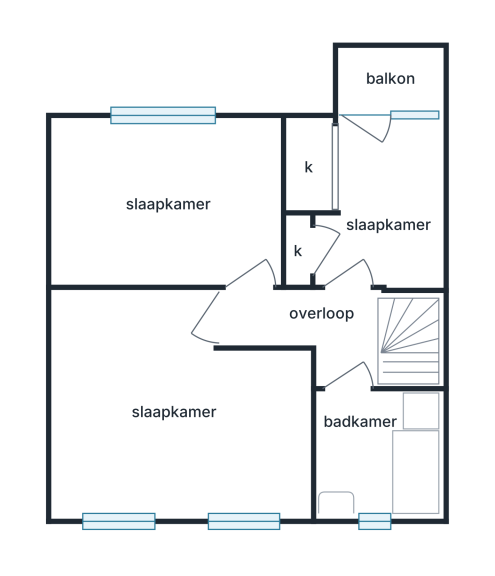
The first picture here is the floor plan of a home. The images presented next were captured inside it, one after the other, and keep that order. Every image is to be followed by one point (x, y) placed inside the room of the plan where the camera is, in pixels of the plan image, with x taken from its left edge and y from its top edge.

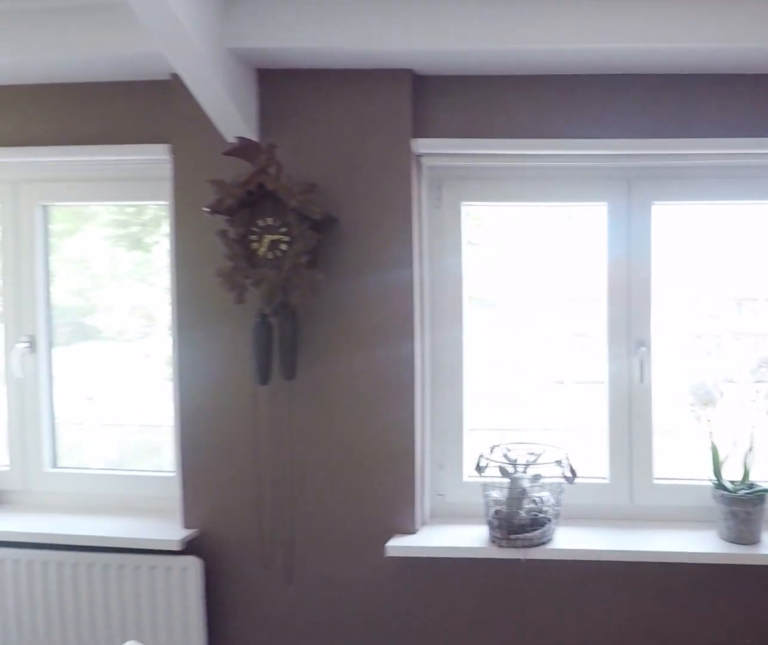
(253, 436)
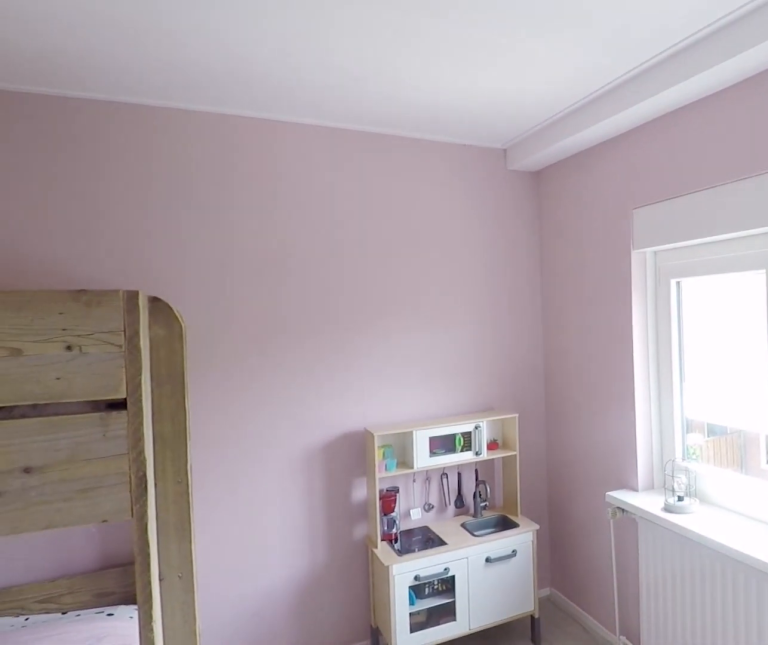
(273, 208)
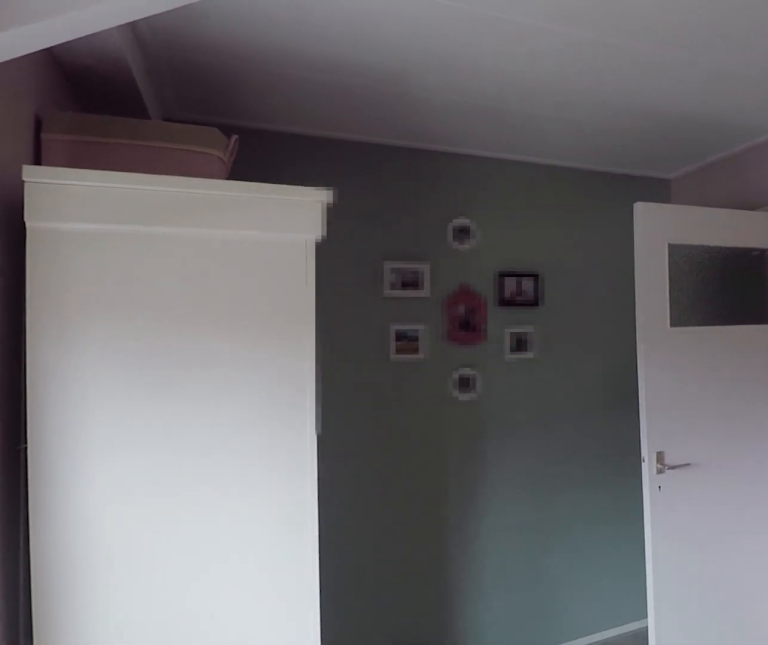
(273, 208)
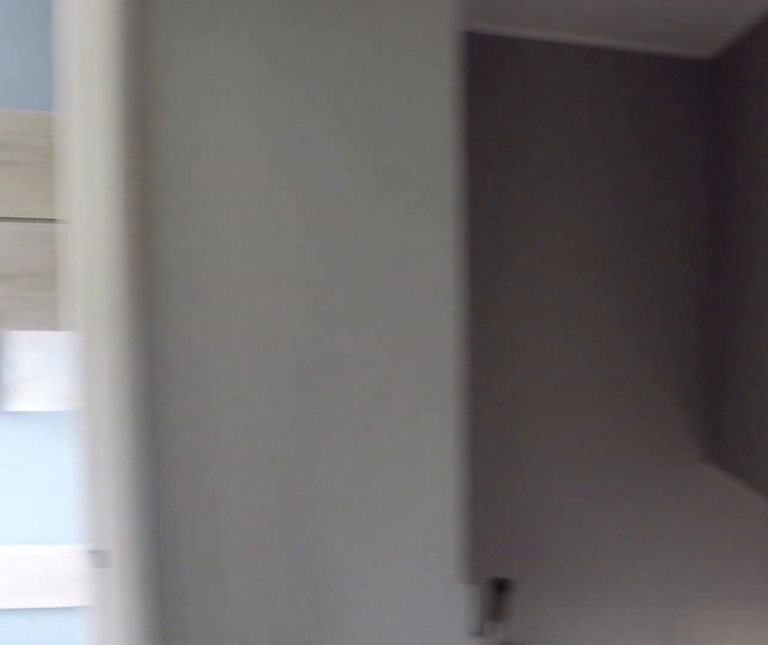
(328, 330)
